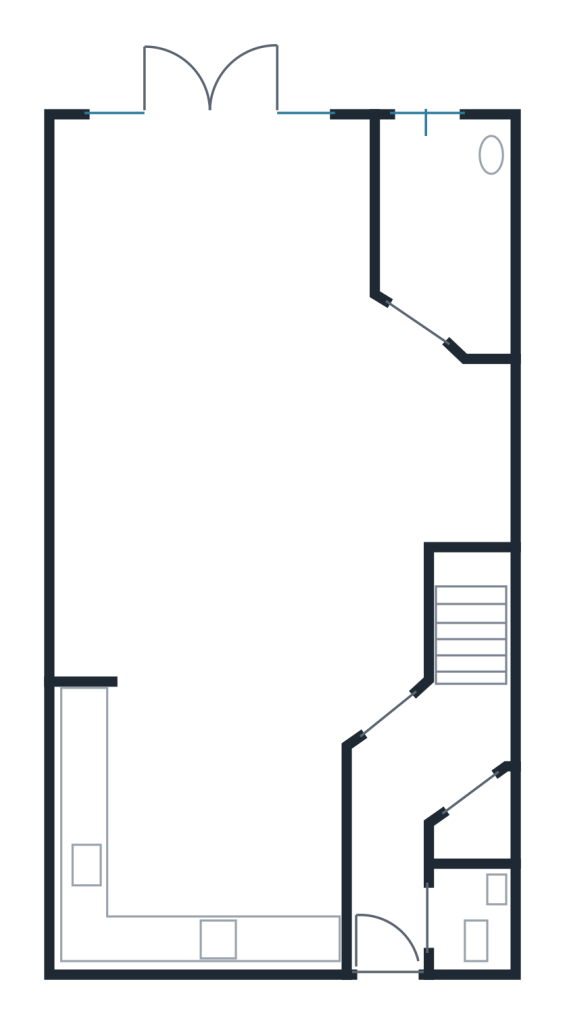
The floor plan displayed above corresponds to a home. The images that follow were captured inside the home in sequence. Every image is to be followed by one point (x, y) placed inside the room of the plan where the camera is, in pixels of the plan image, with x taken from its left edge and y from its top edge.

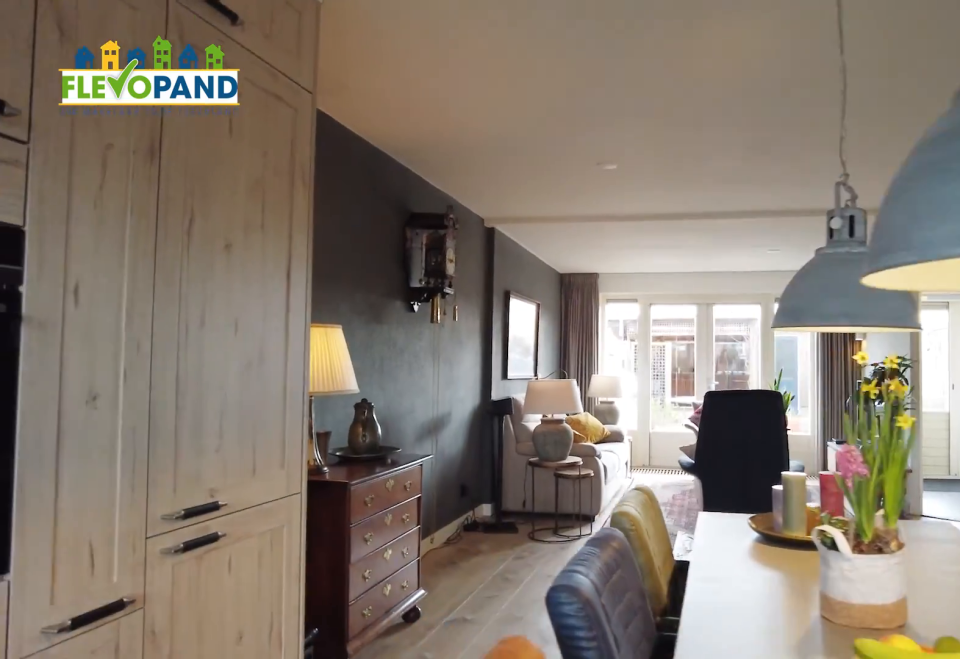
(206, 819)
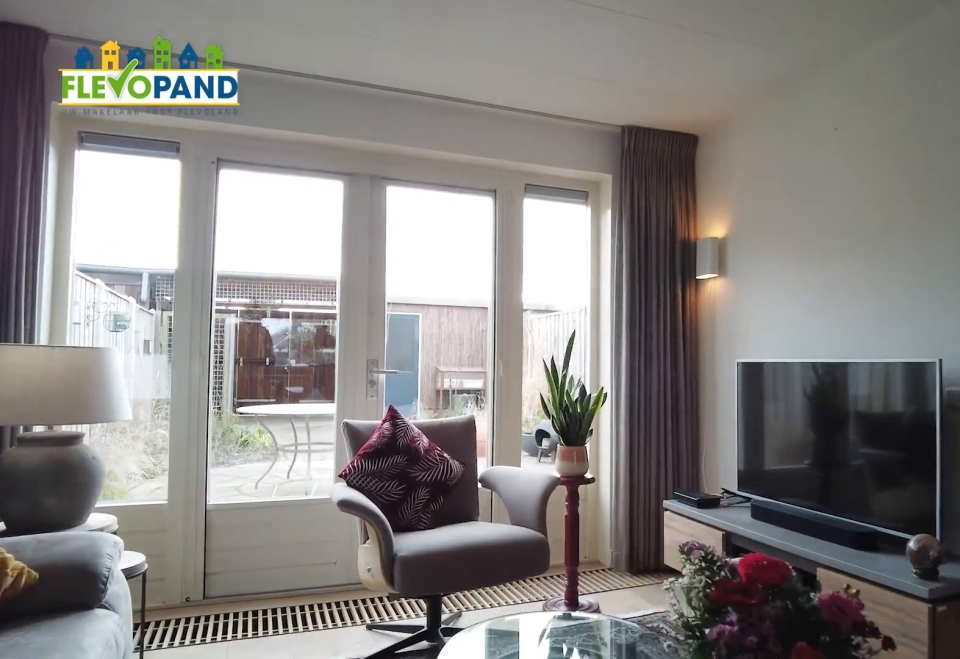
(366, 470)
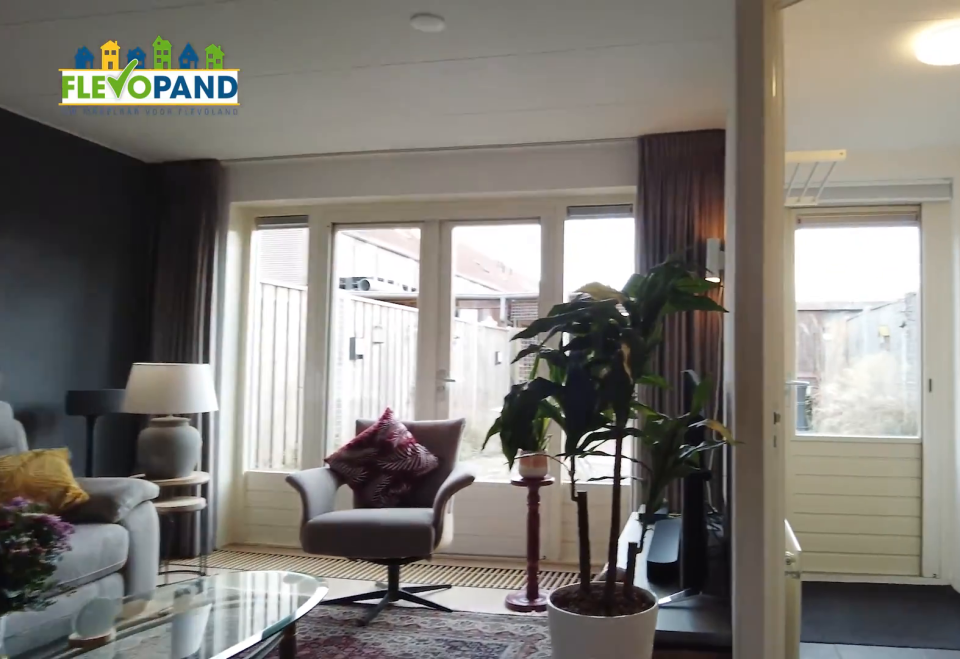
(366, 470)
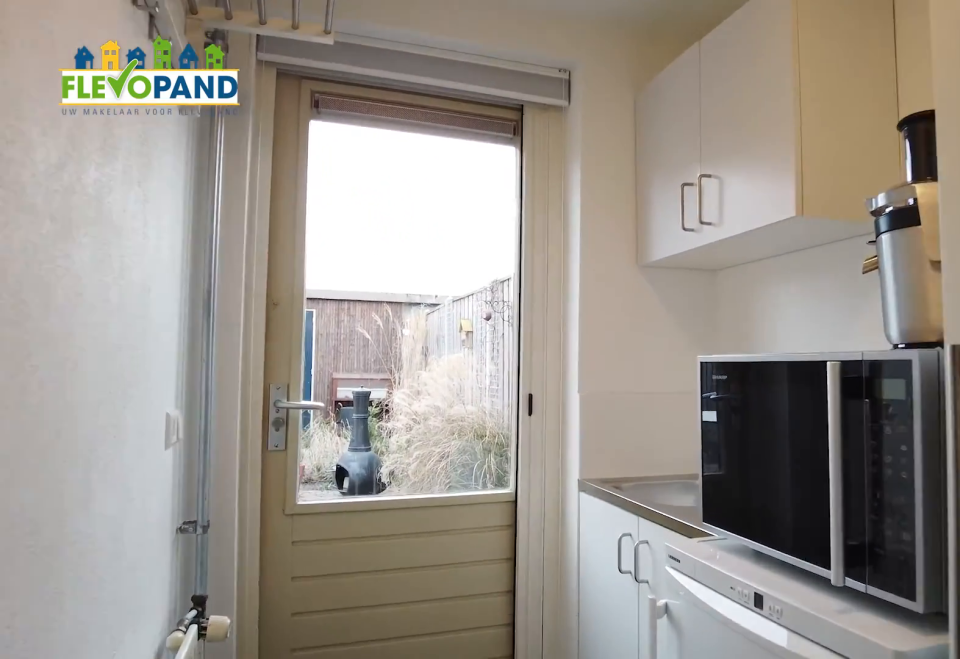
(444, 226)
